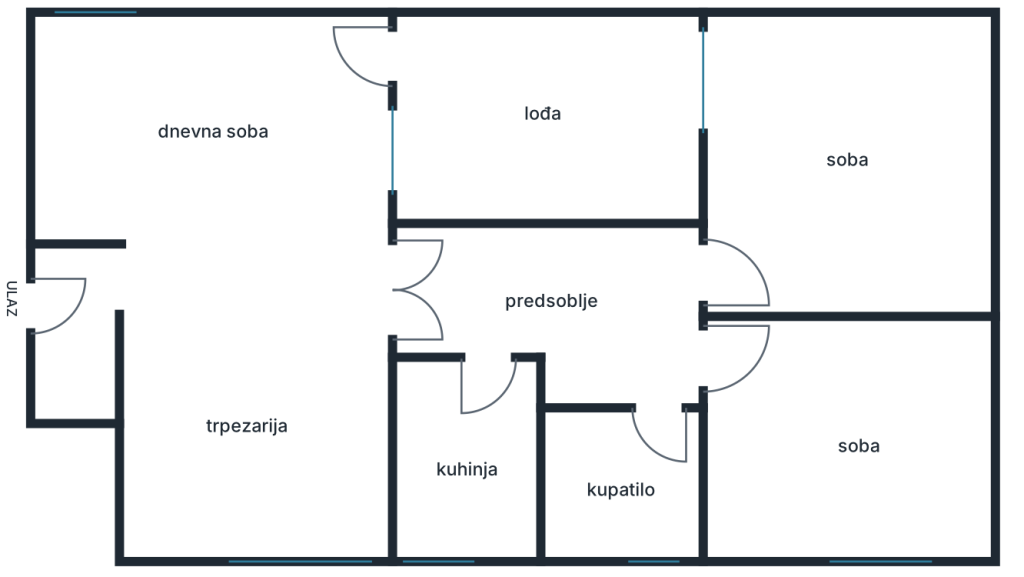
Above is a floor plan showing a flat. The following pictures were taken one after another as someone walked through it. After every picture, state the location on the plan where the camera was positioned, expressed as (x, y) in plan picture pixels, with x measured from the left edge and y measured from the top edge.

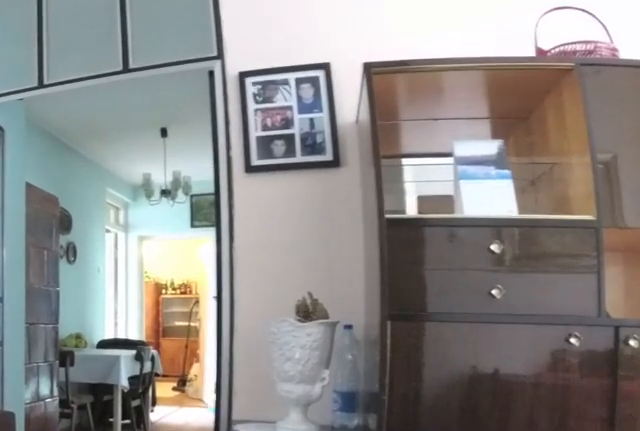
(132, 292)
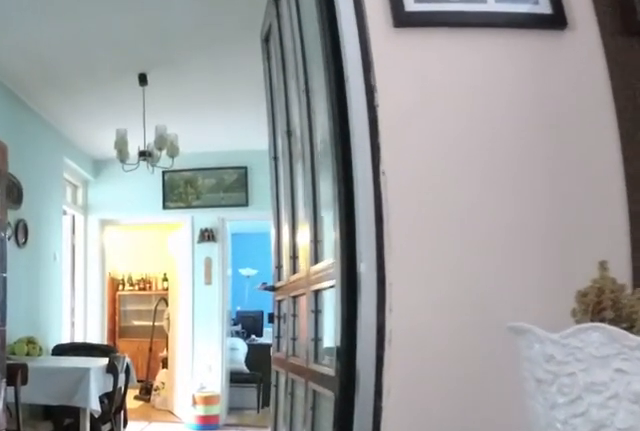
(242, 282)
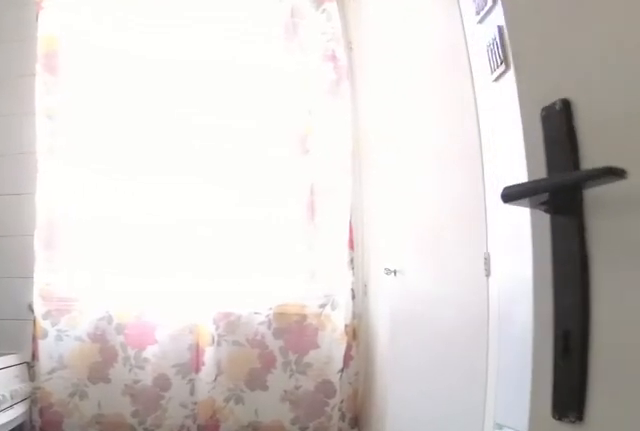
(467, 356)
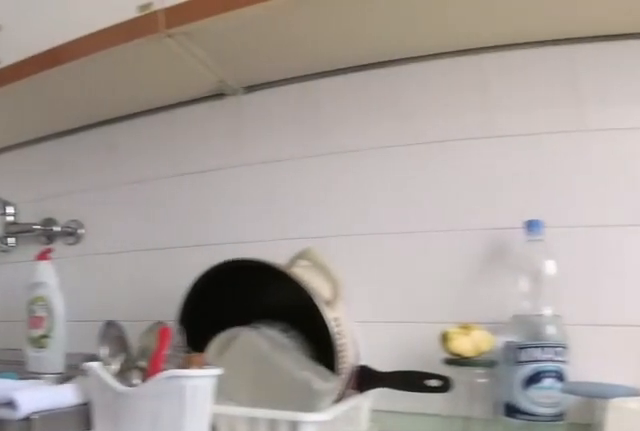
(451, 540)
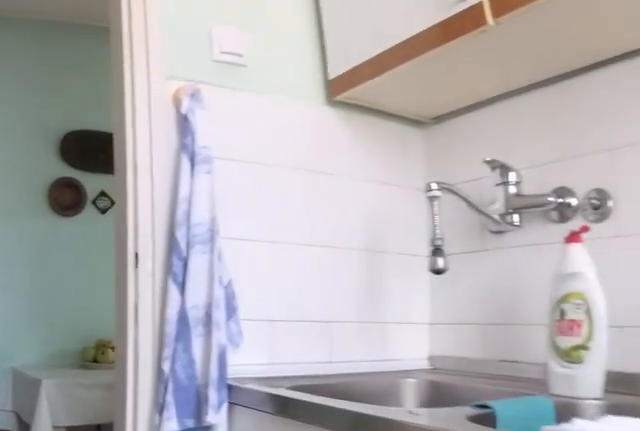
(468, 518)
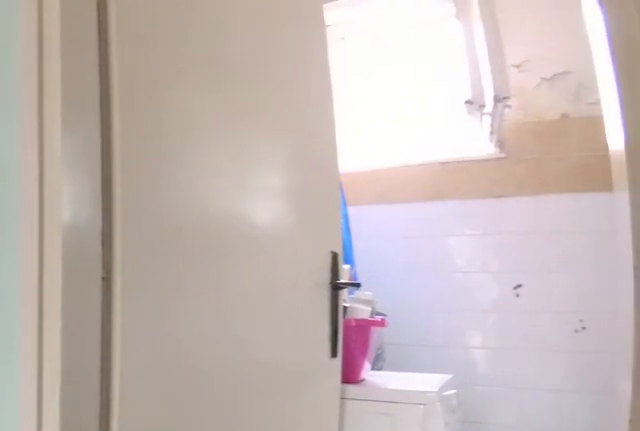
(600, 352)
